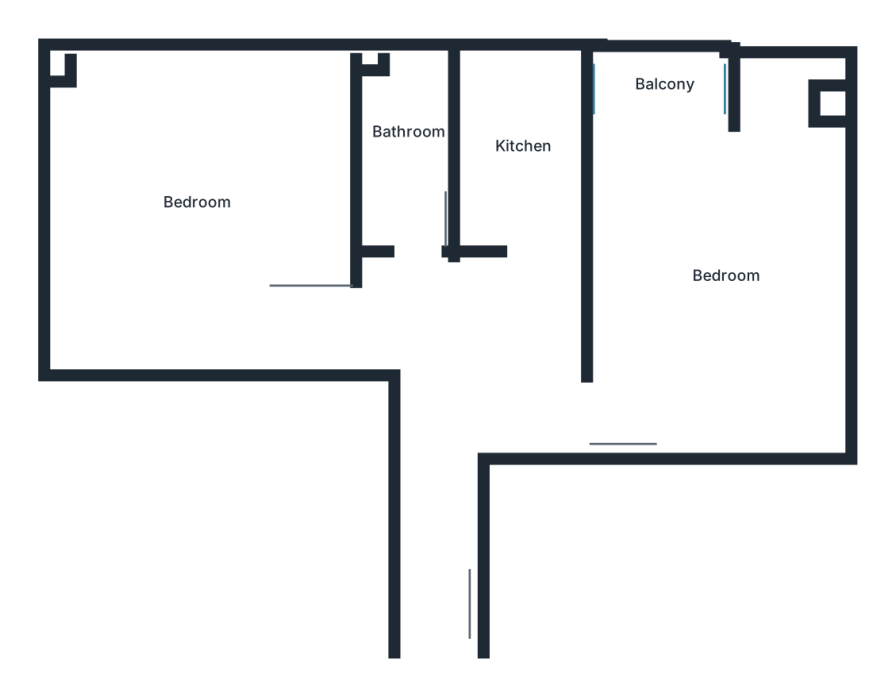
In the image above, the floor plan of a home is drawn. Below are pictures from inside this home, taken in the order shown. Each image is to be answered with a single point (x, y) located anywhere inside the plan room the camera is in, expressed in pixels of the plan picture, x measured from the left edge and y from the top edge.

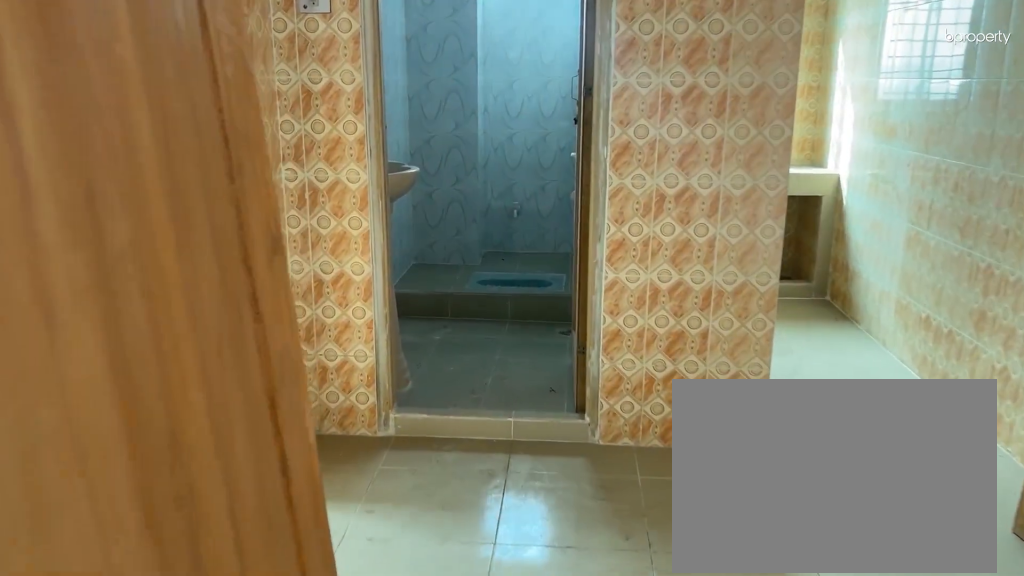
(471, 356)
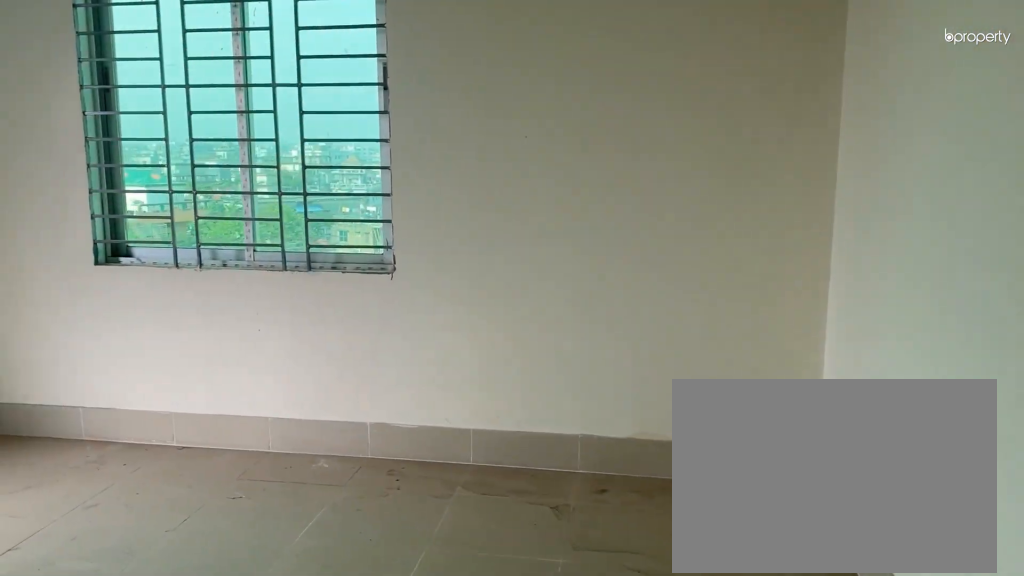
(722, 264)
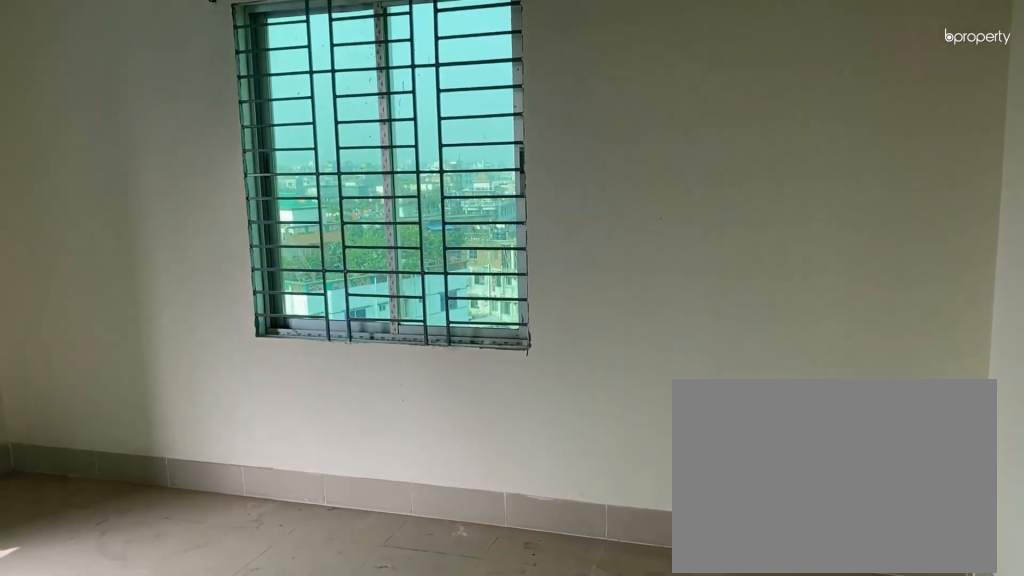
(722, 264)
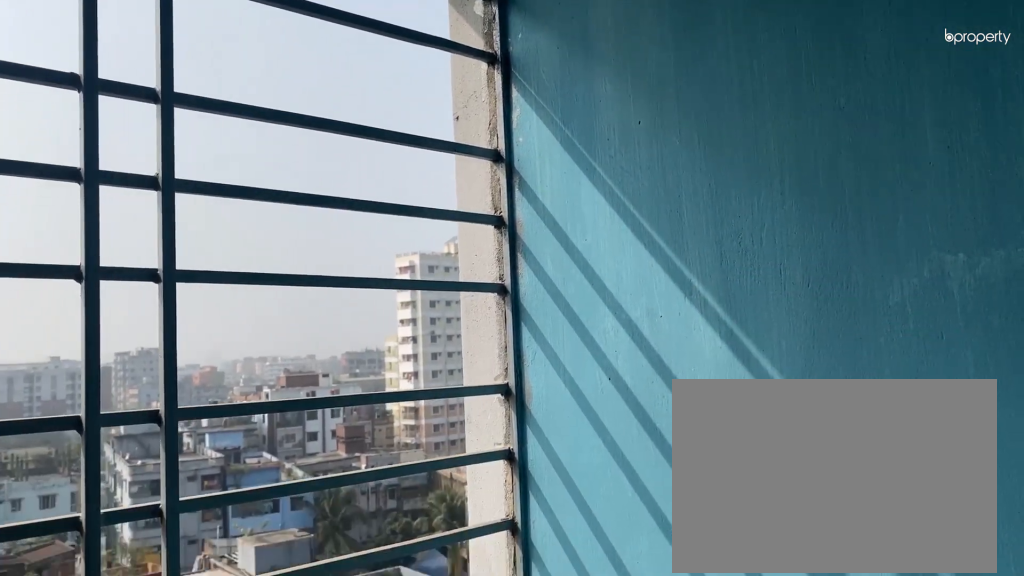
(655, 97)
